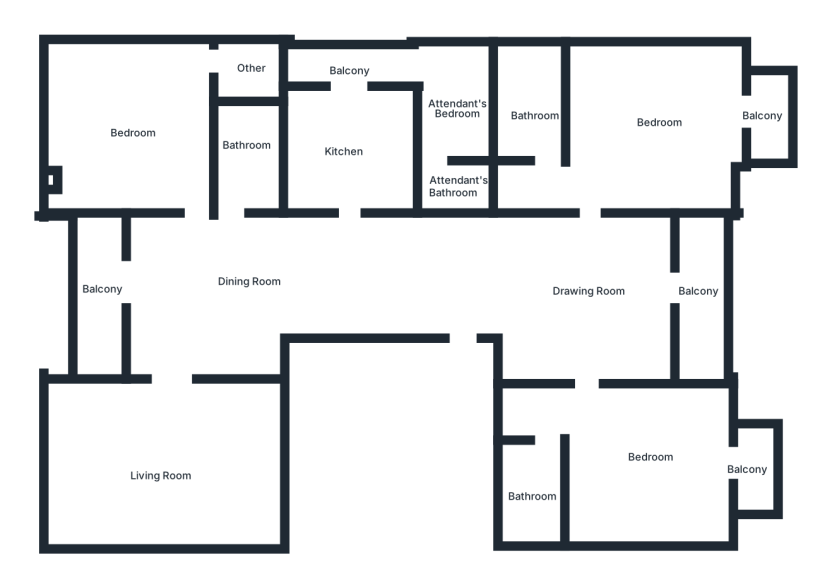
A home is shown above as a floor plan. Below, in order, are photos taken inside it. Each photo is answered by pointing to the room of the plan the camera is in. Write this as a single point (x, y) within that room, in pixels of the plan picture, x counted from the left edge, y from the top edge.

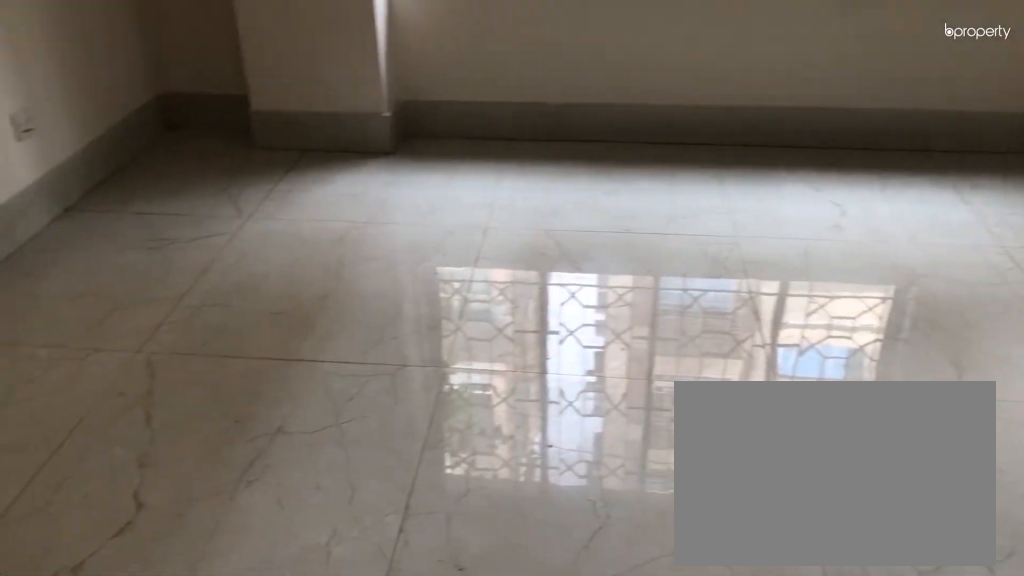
(136, 128)
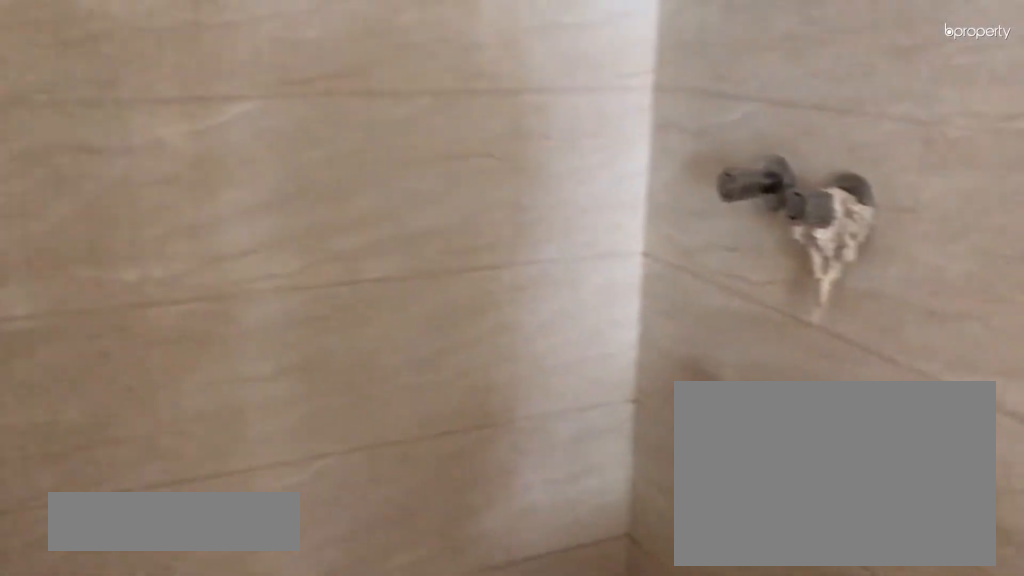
(247, 152)
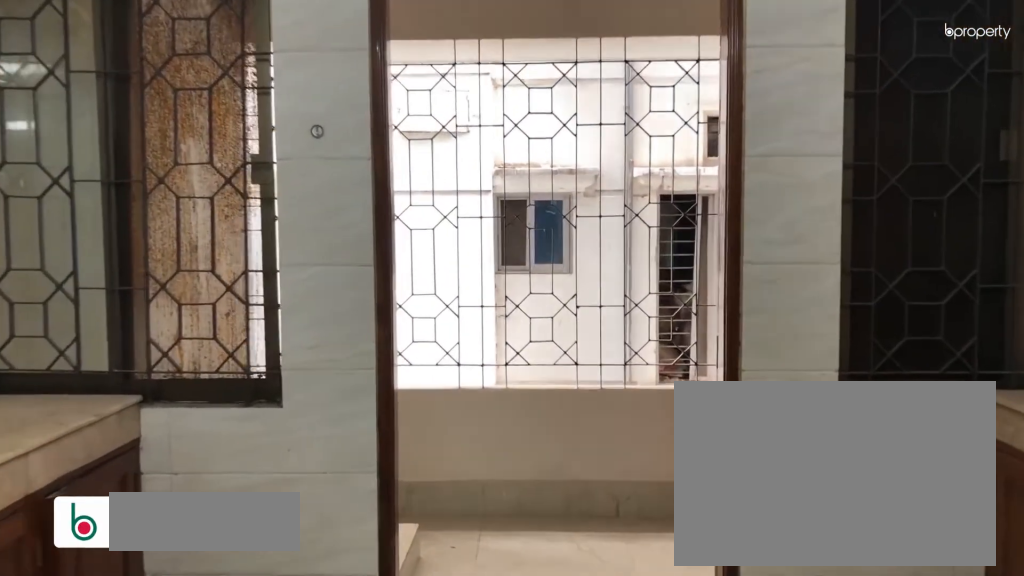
(345, 147)
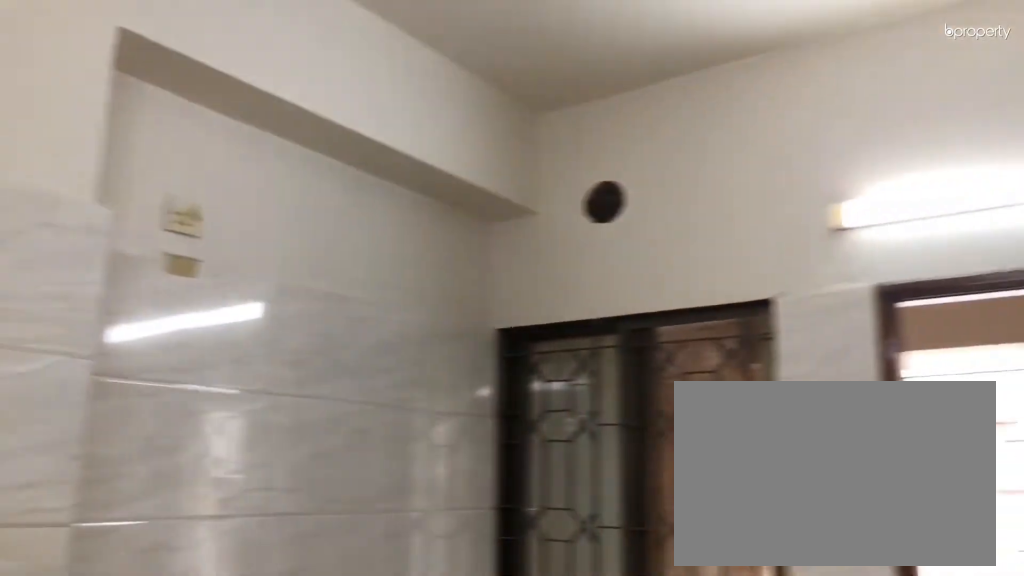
(345, 147)
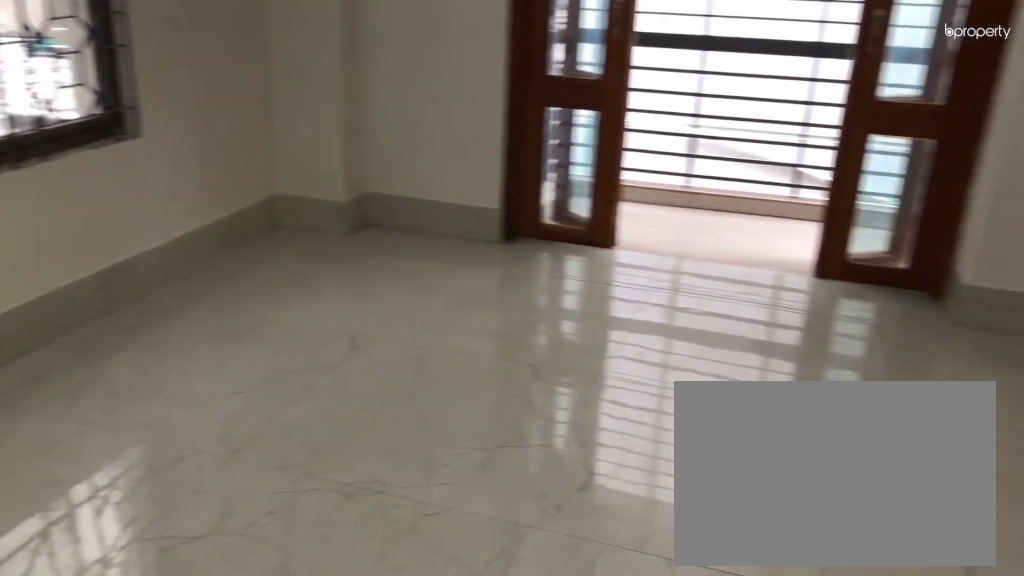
(664, 121)
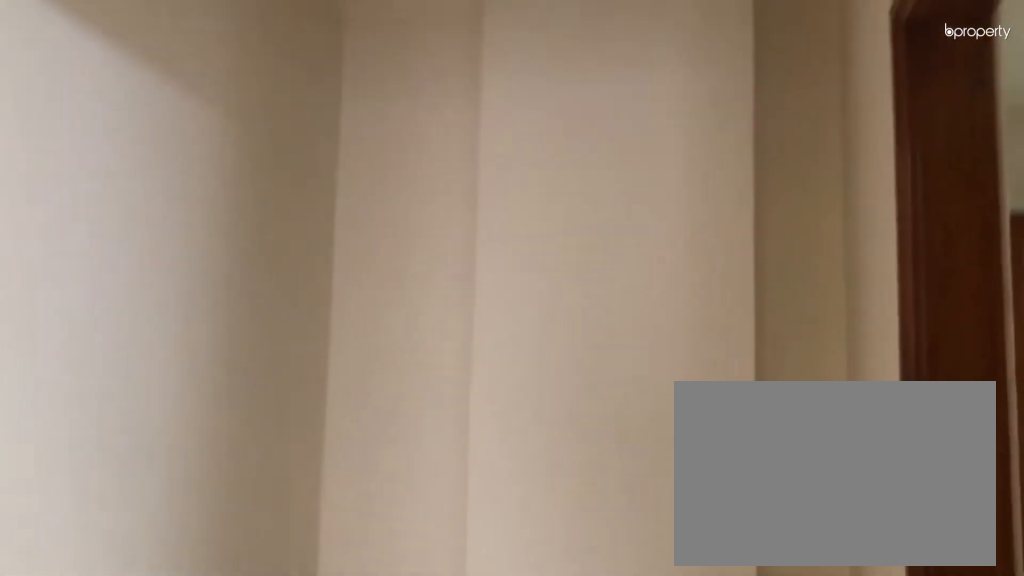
(664, 121)
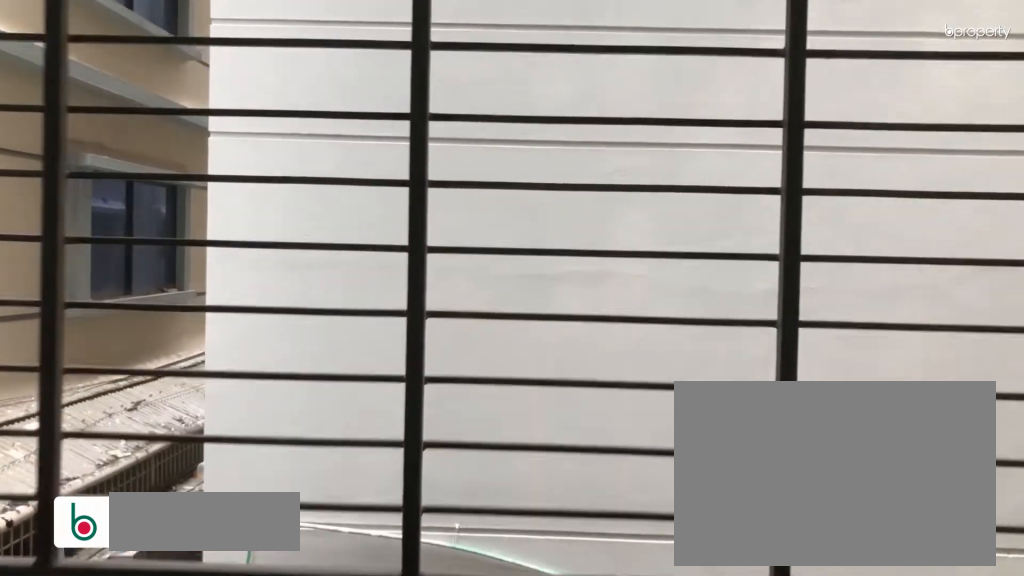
(770, 115)
